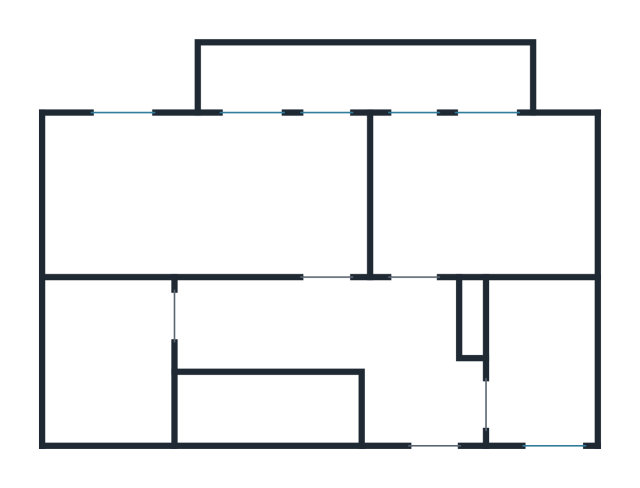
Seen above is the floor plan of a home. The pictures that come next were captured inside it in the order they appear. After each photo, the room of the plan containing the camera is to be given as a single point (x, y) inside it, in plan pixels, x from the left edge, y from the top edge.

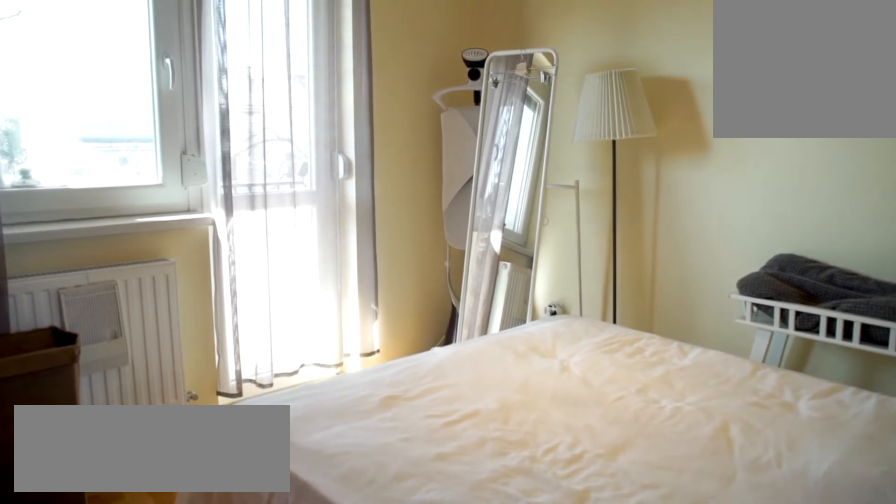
(475, 193)
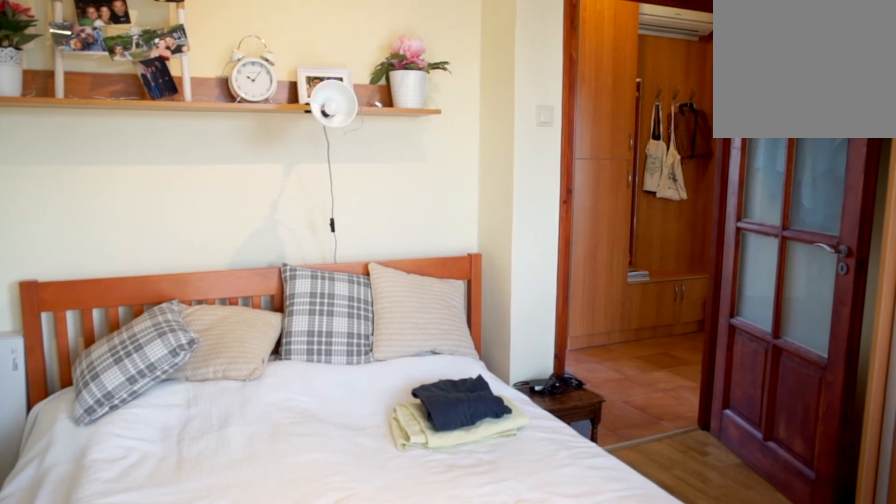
(475, 193)
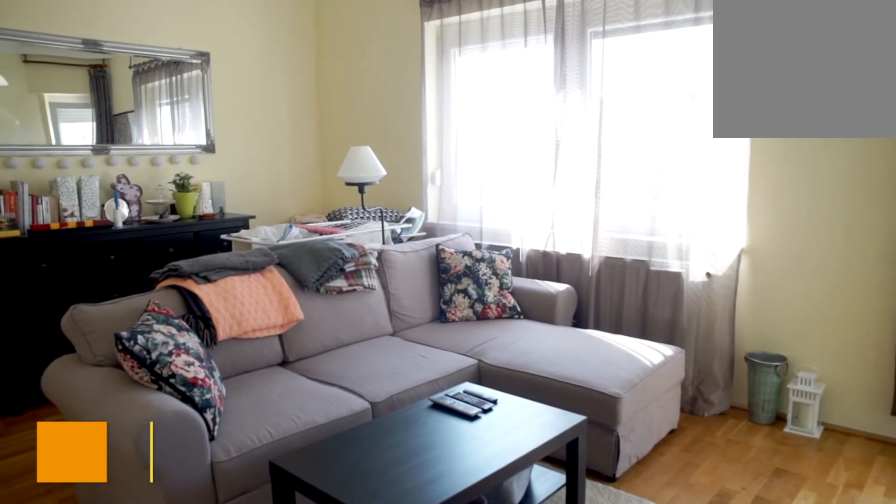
(207, 199)
